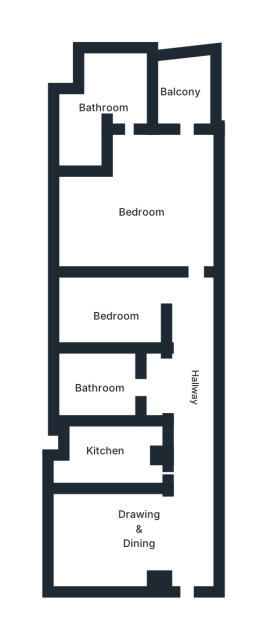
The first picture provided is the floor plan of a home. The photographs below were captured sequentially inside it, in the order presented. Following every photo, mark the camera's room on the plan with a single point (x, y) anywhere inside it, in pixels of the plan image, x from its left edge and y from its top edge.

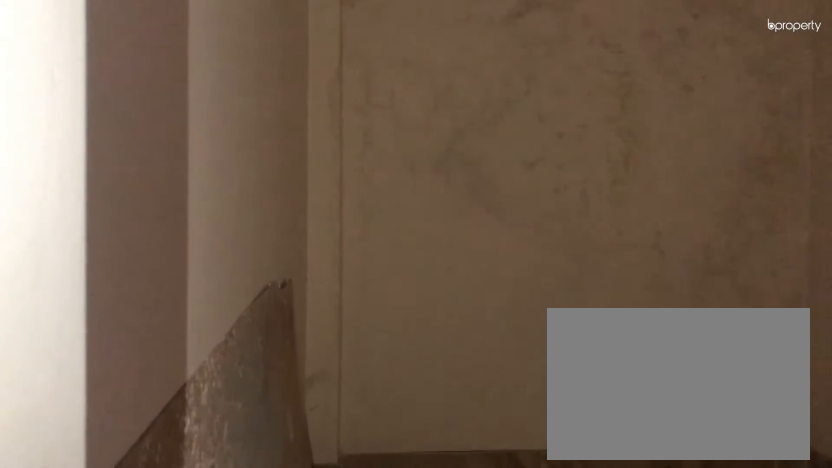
(139, 523)
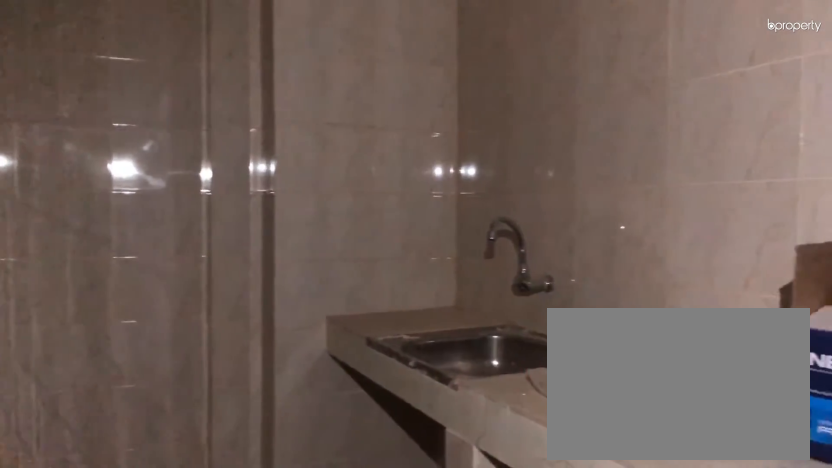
(109, 452)
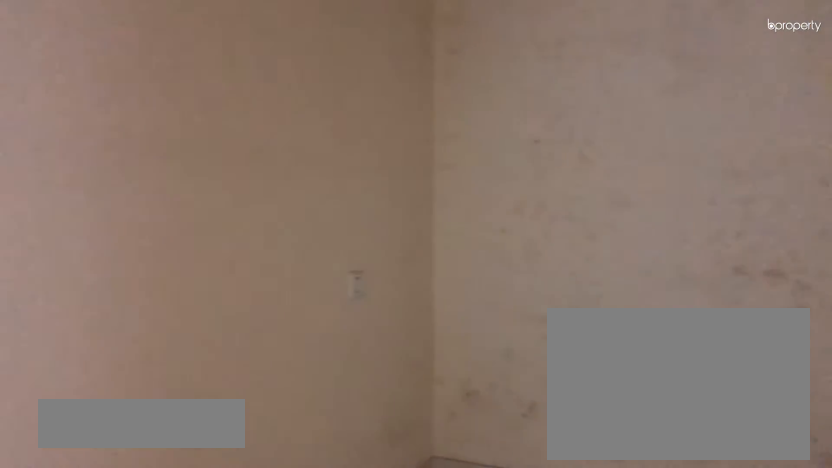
(118, 314)
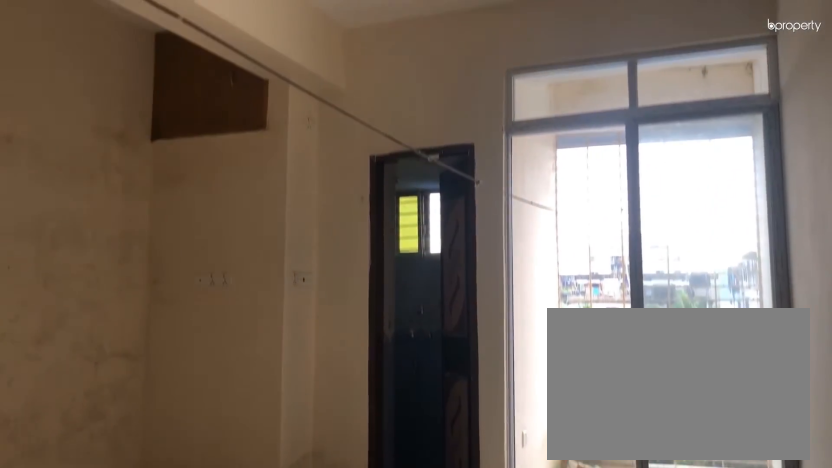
(140, 210)
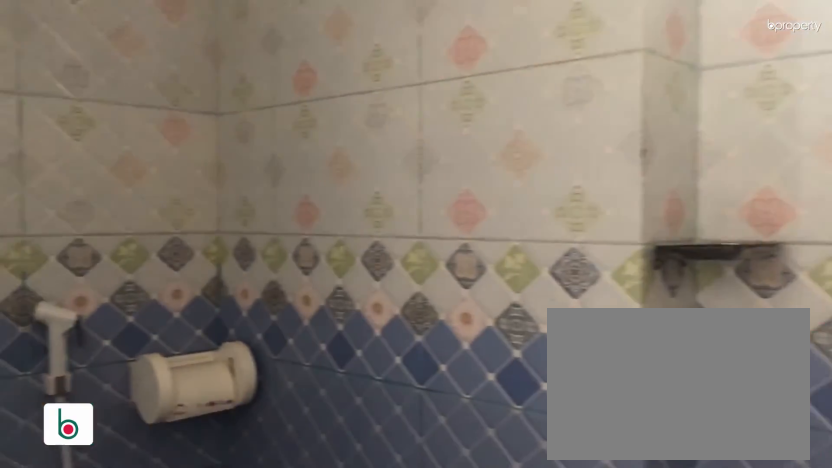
(118, 96)
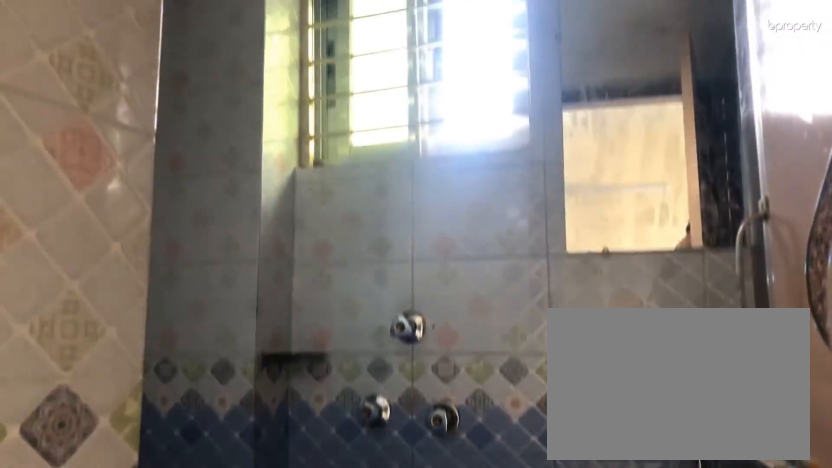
(118, 97)
